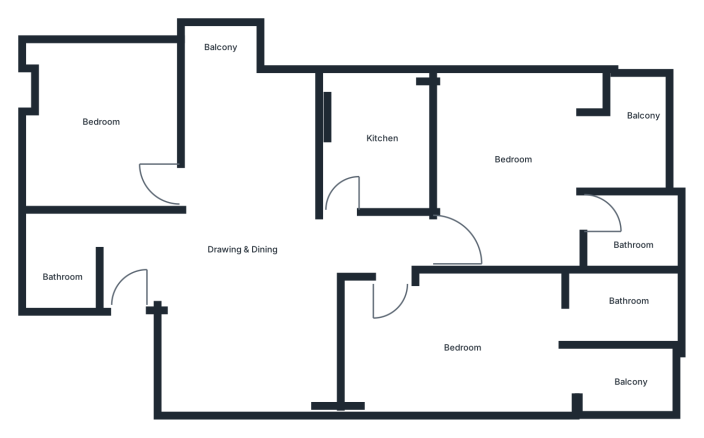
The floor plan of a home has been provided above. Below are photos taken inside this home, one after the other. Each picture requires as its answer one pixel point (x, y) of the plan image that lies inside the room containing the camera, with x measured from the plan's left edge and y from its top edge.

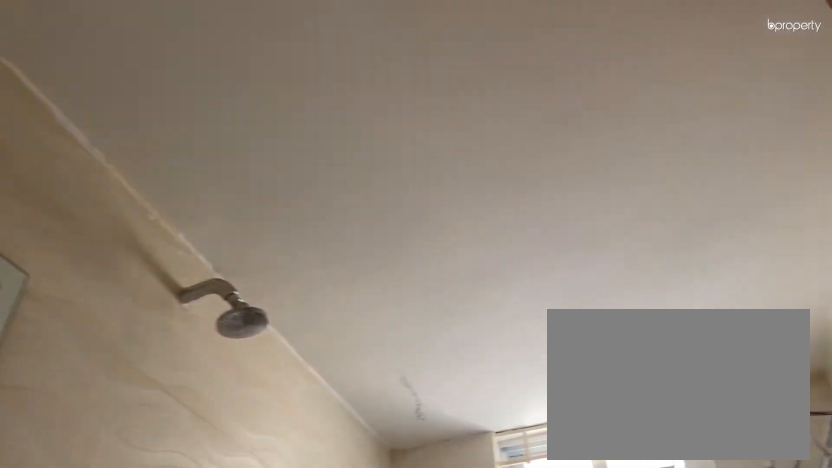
(612, 309)
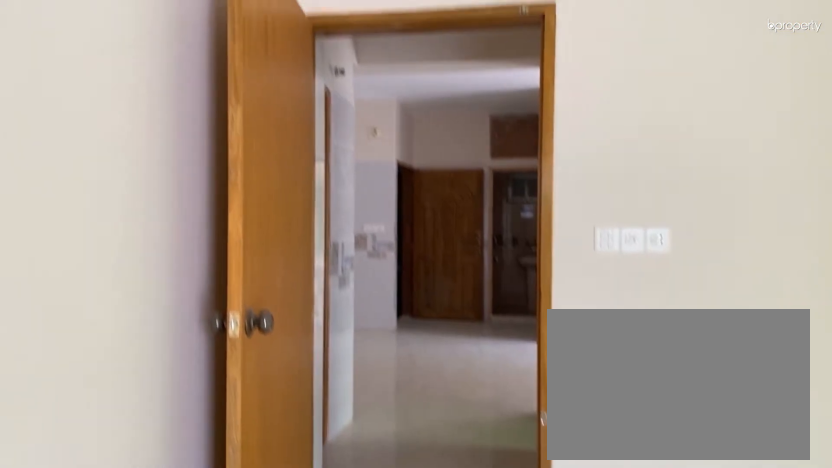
(526, 180)
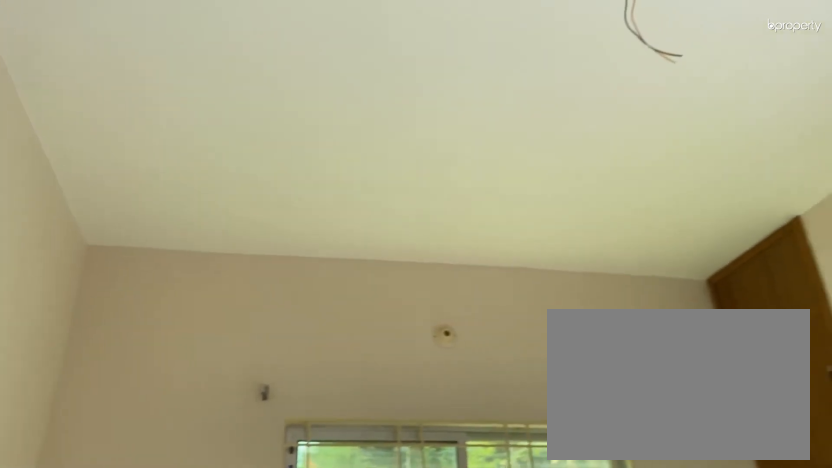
(526, 180)
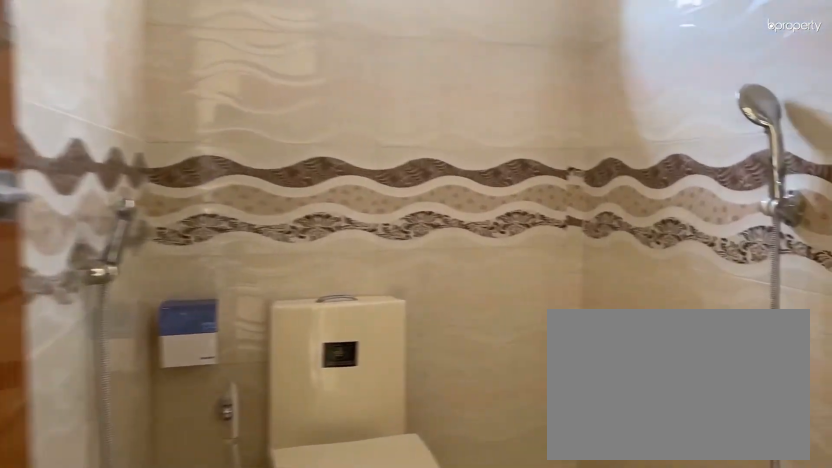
(628, 232)
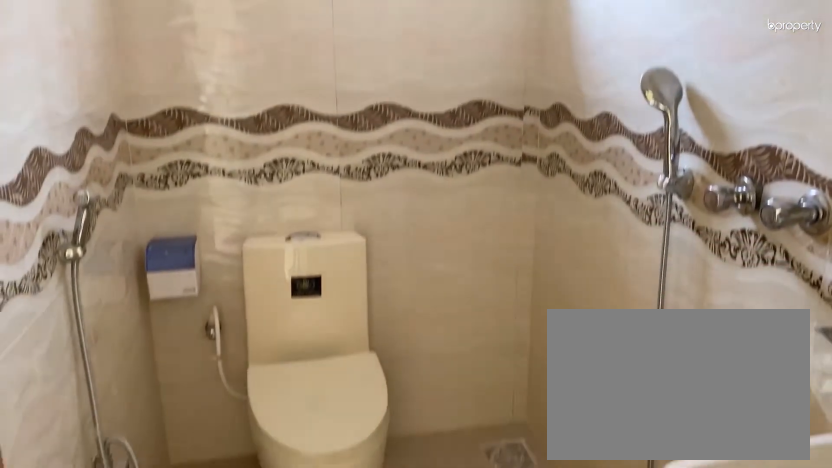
(628, 232)
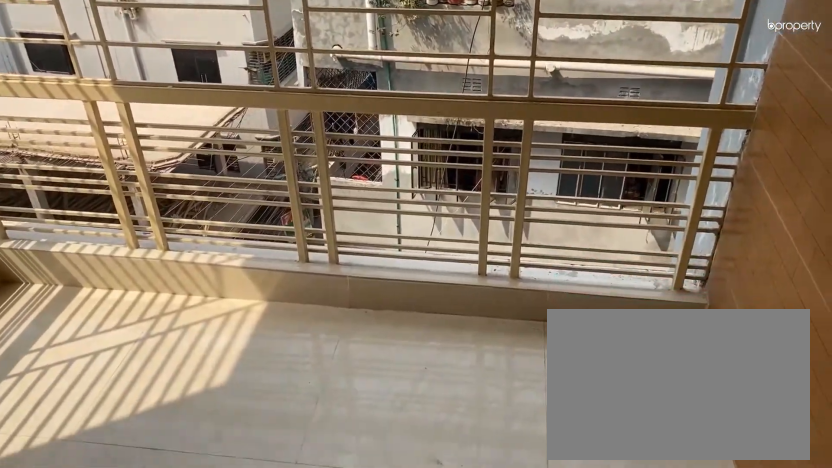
(633, 143)
